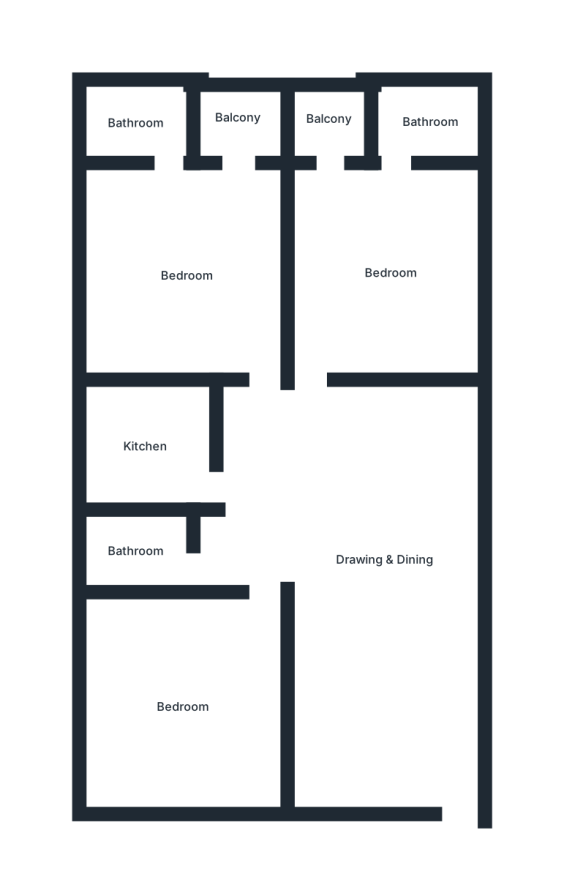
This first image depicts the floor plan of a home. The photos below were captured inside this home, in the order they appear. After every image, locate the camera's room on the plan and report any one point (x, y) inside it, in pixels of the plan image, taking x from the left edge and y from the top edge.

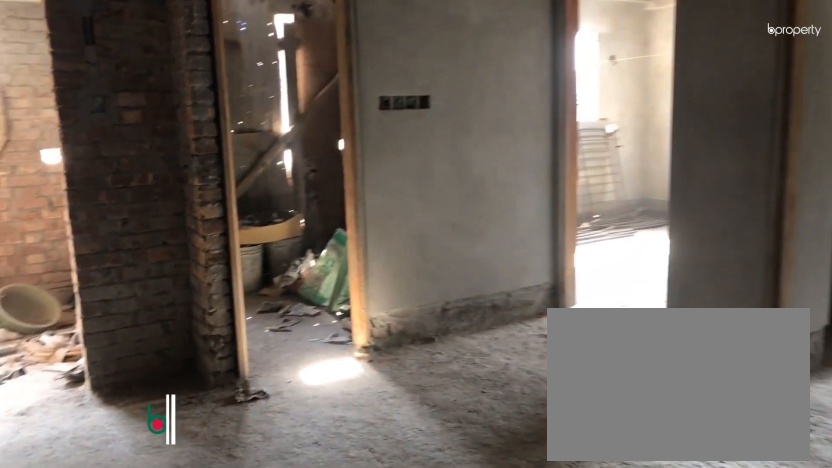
(388, 559)
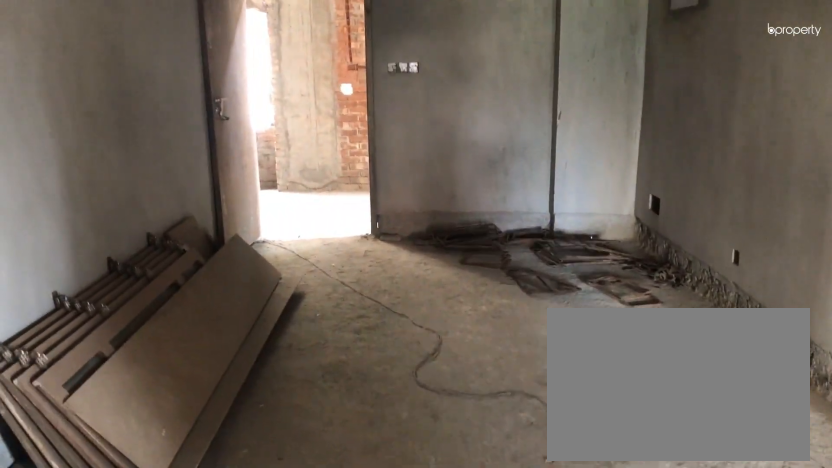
(388, 559)
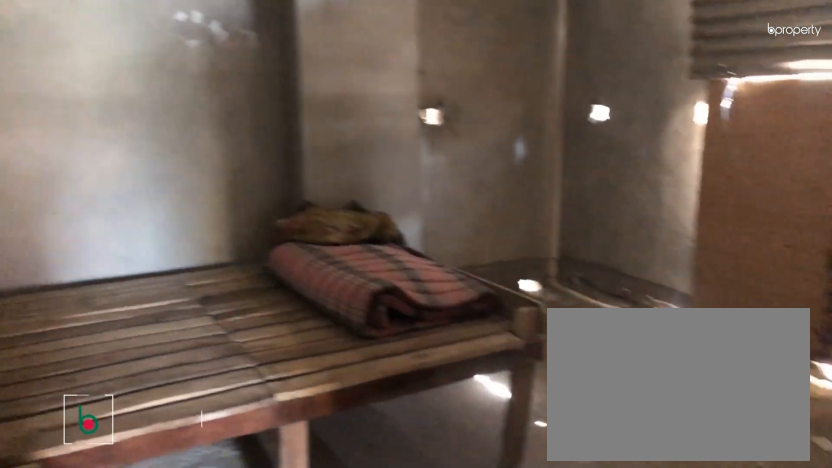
(184, 707)
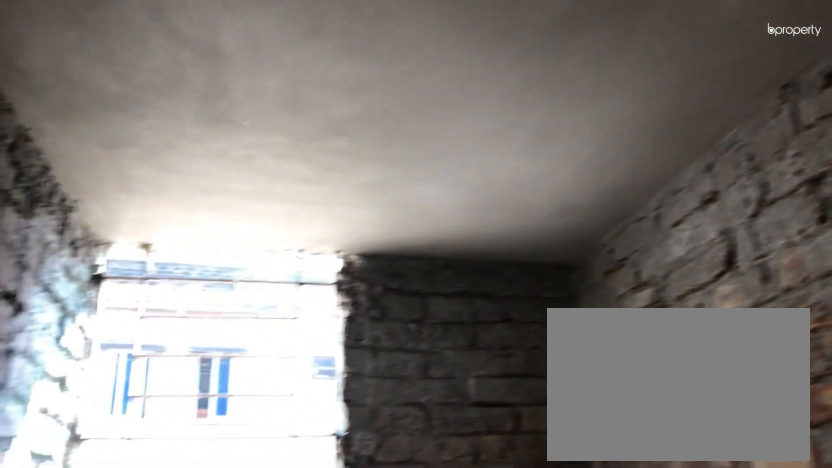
(137, 548)
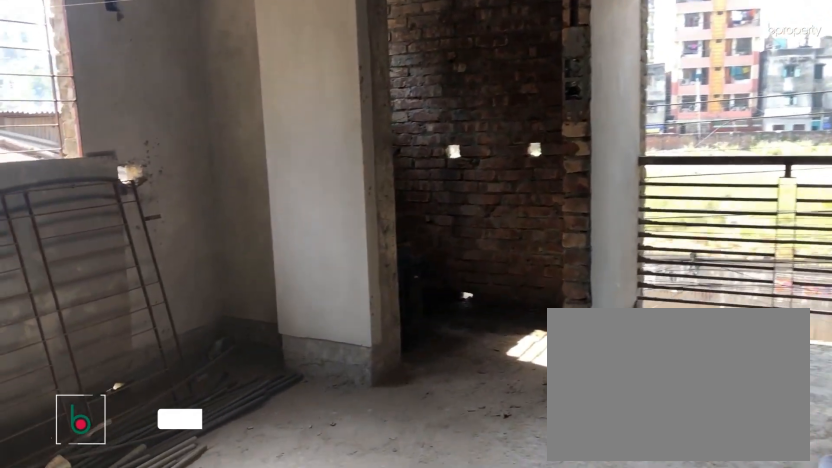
(189, 275)
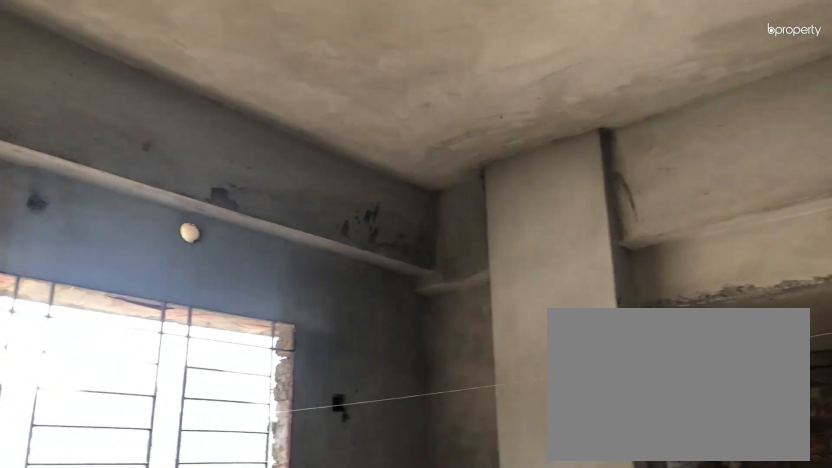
(189, 275)
